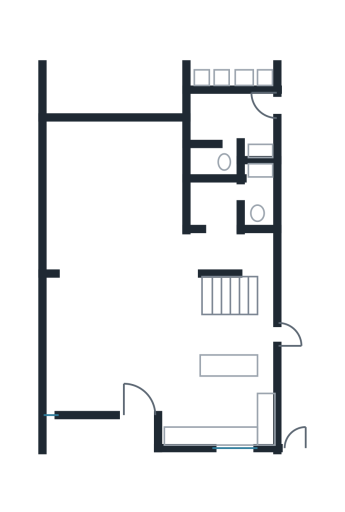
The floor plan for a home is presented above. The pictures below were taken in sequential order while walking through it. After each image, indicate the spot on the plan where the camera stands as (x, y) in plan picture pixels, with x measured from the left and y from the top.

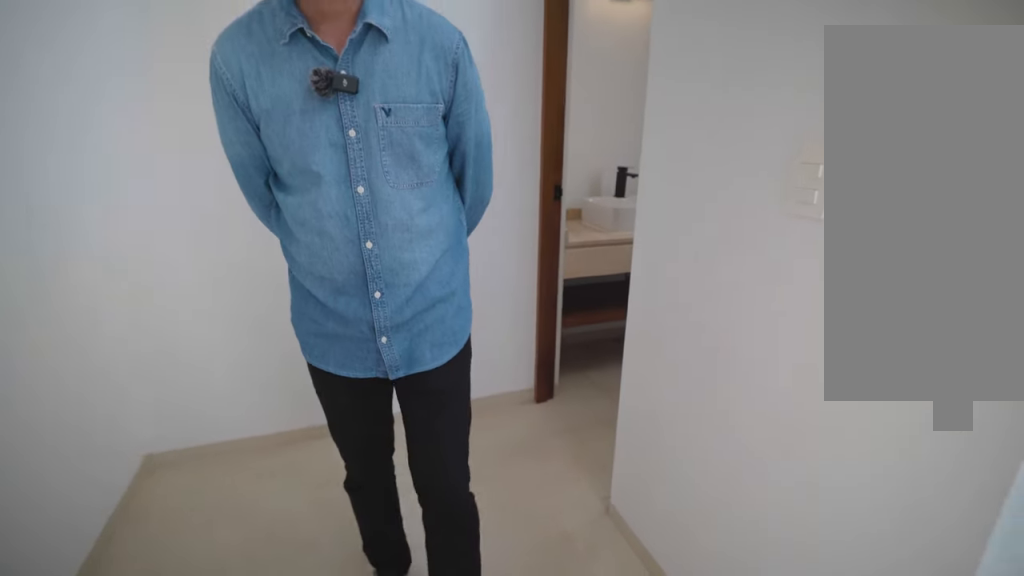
(228, 213)
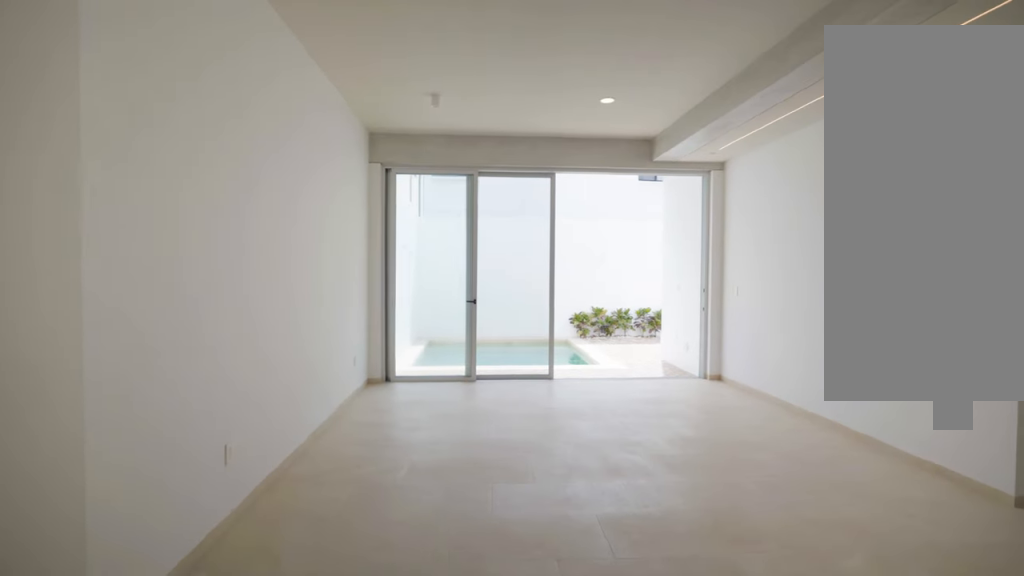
(111, 269)
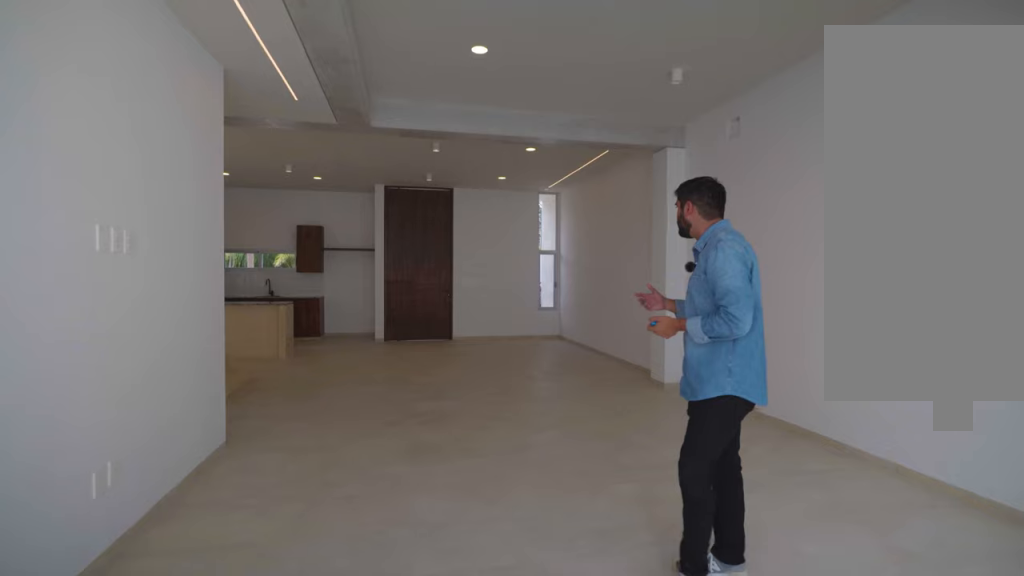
(103, 143)
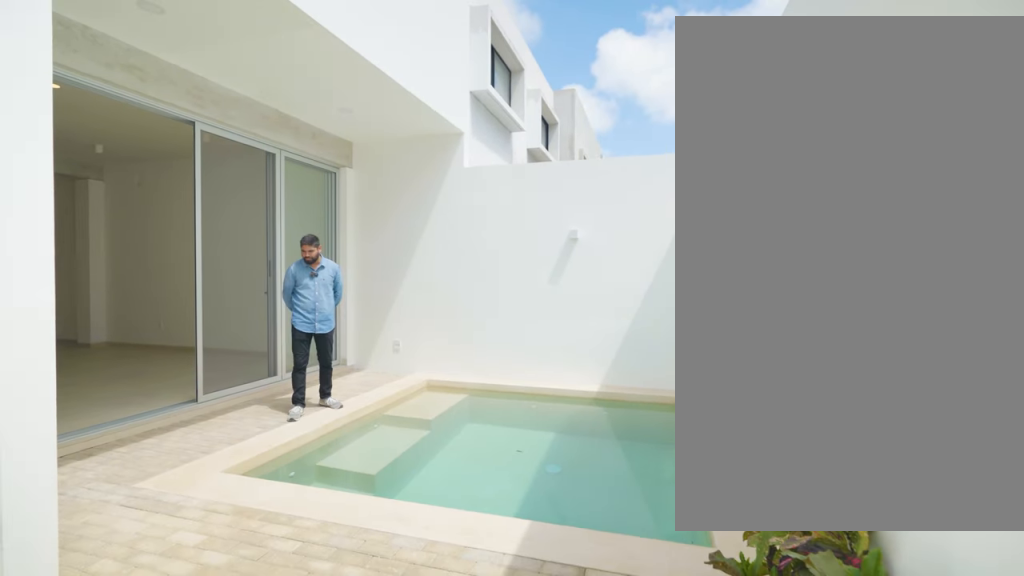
(175, 59)
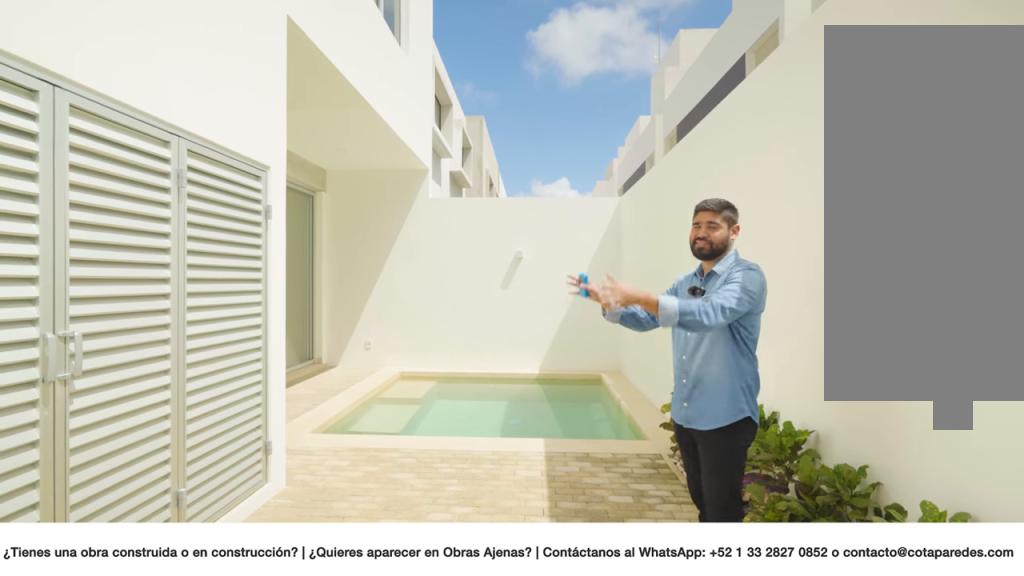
(293, 55)
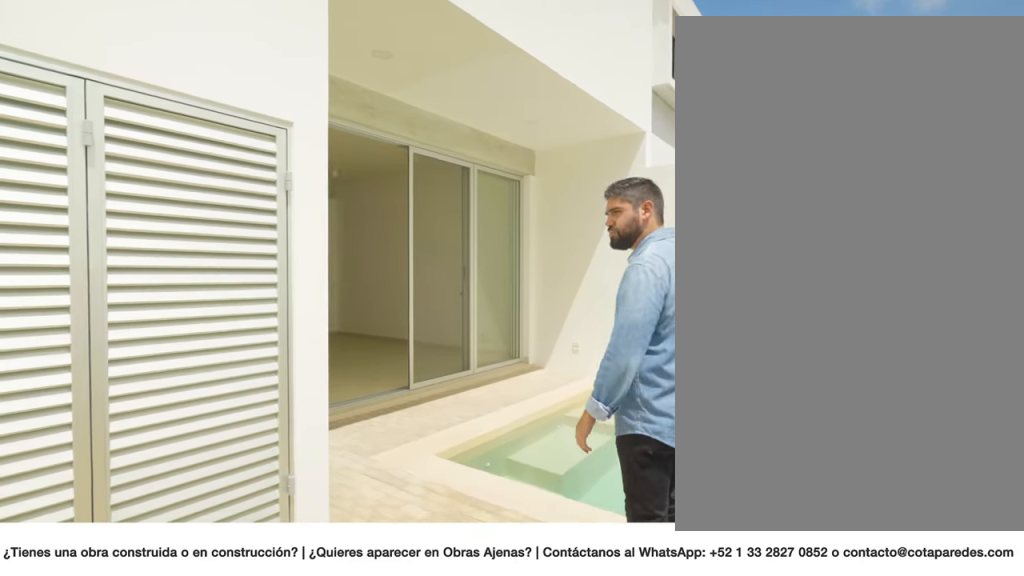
(292, 46)
